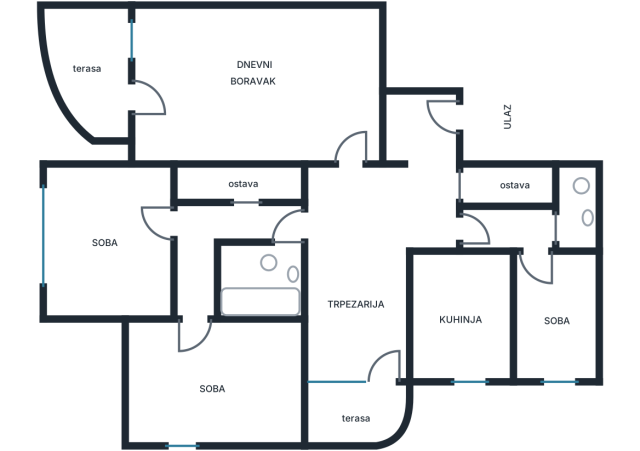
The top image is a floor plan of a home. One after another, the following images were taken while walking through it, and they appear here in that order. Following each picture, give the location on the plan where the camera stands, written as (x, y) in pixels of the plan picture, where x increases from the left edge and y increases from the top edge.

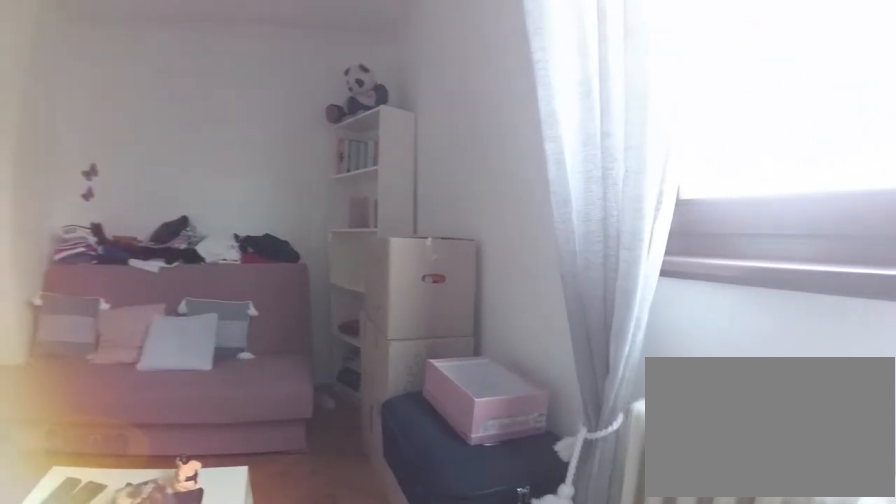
(192, 420)
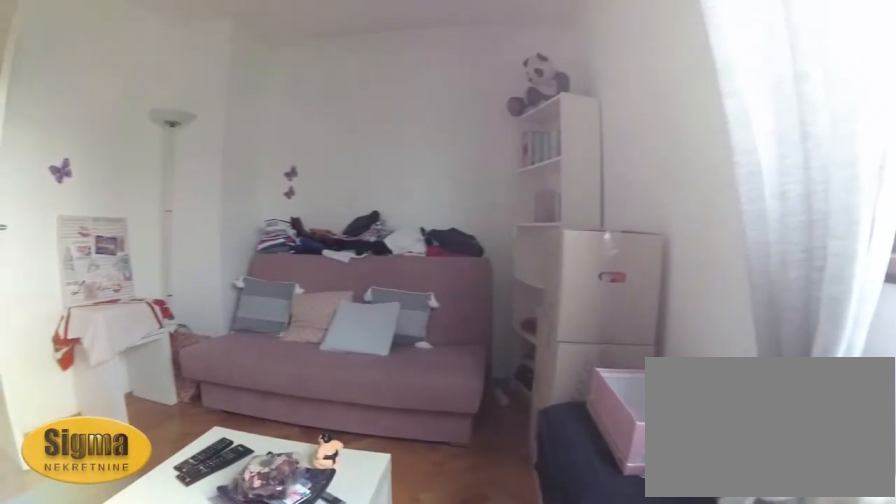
(199, 426)
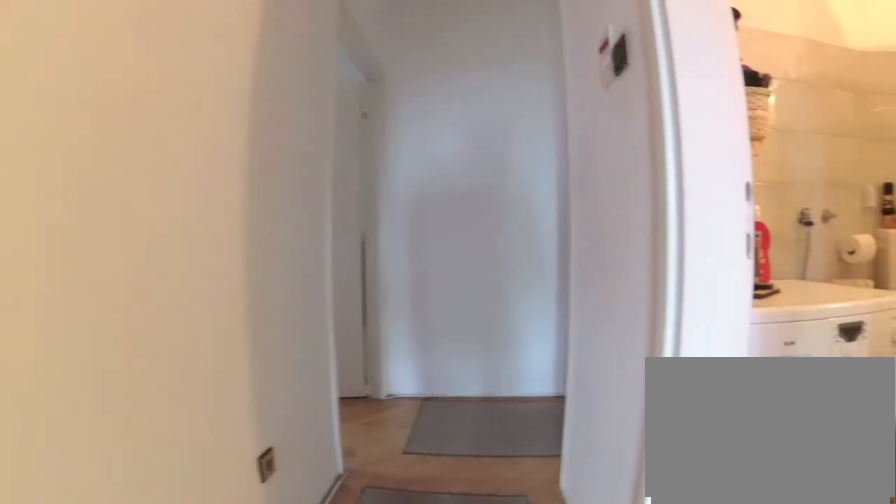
(195, 311)
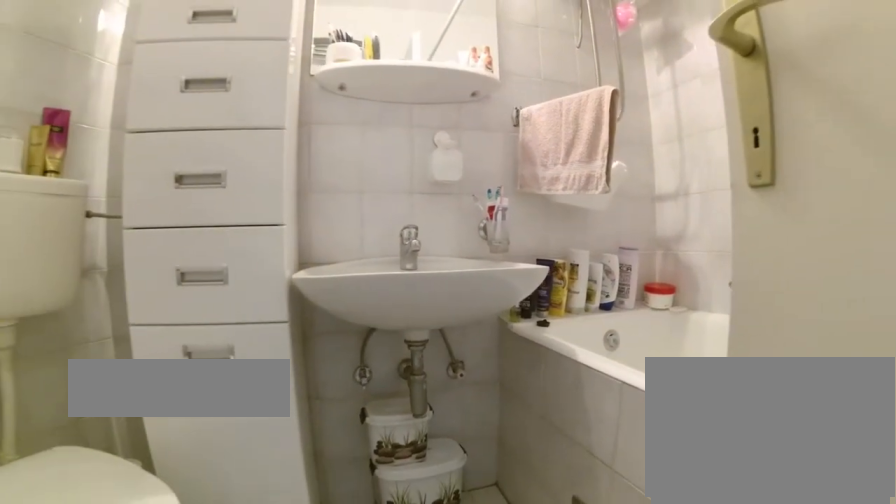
(218, 280)
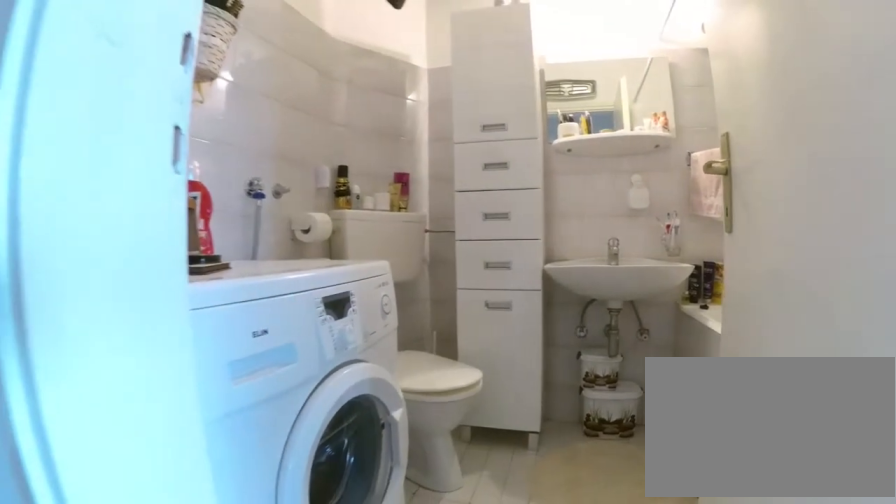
(195, 292)
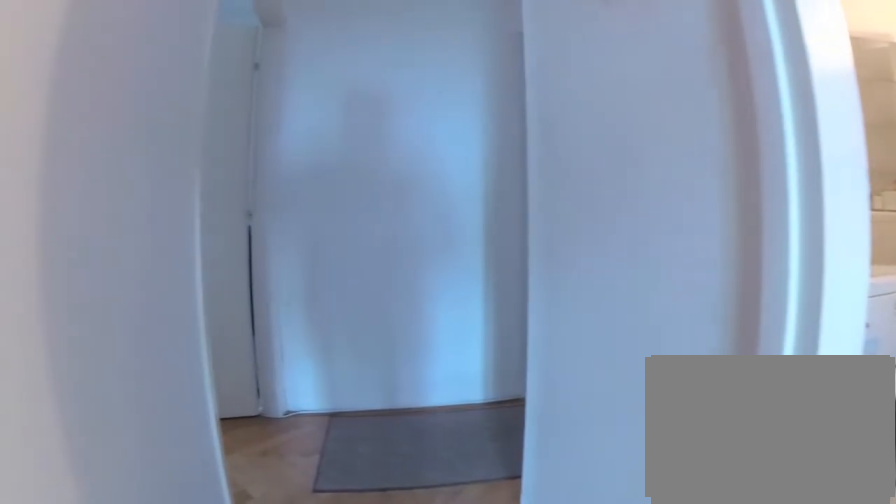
(195, 303)
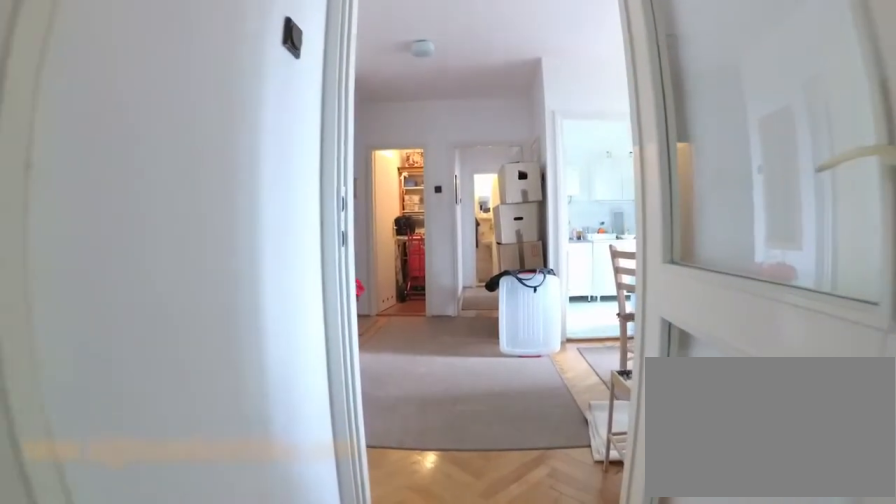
(223, 225)
